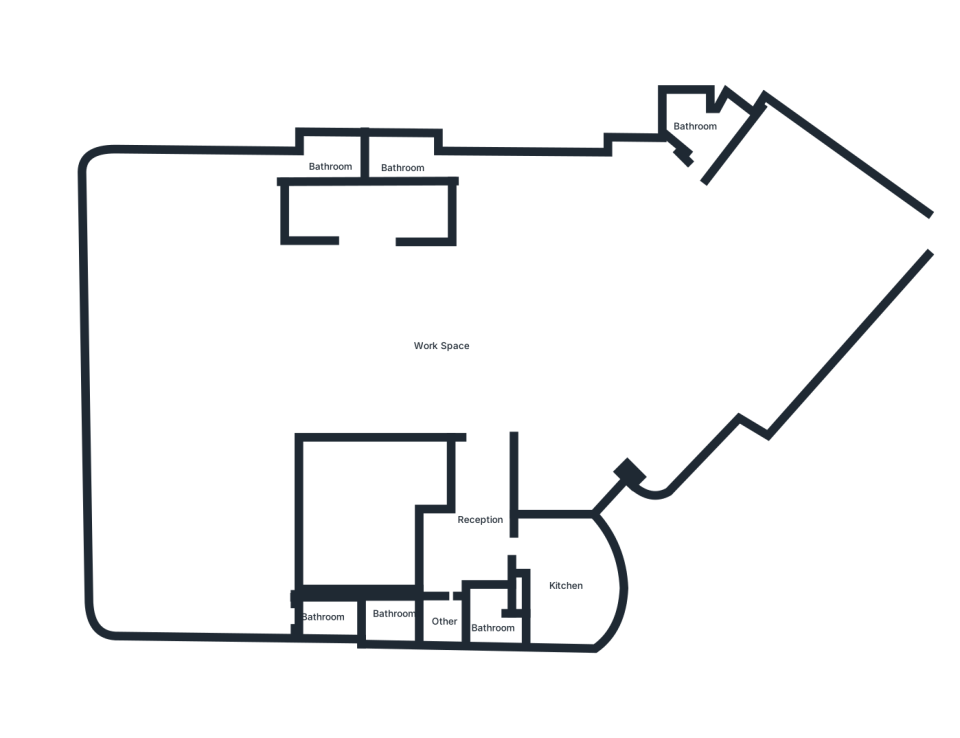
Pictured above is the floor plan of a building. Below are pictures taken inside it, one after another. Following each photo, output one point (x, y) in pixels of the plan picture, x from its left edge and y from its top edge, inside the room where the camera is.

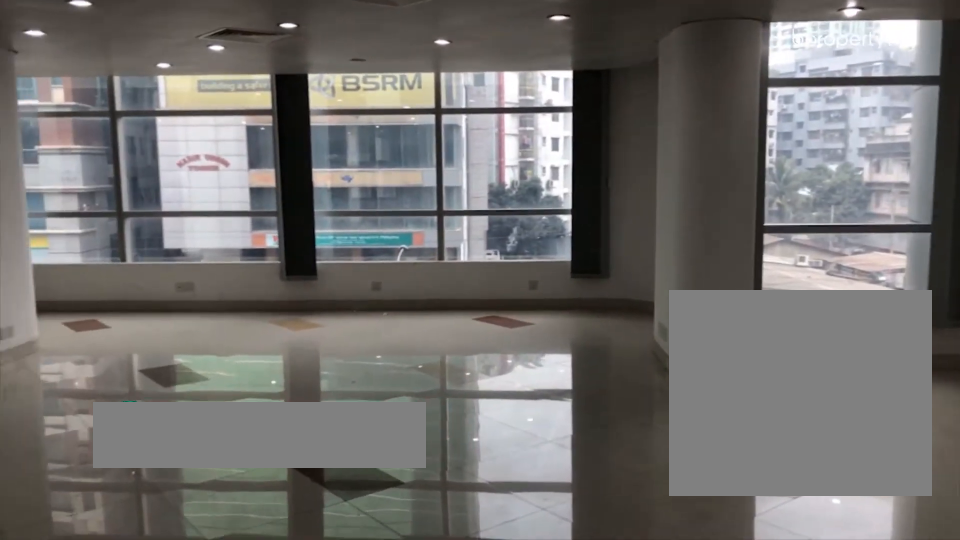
(441, 347)
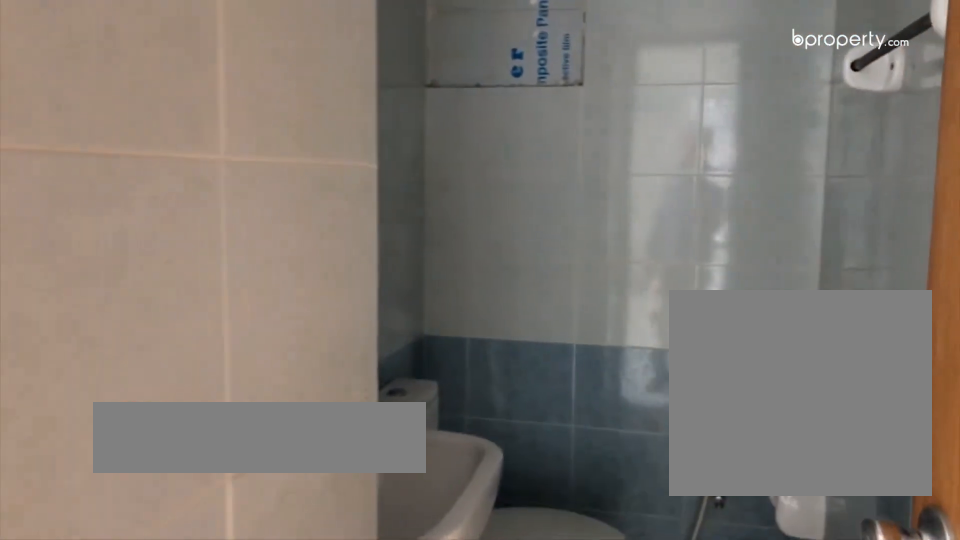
(298, 165)
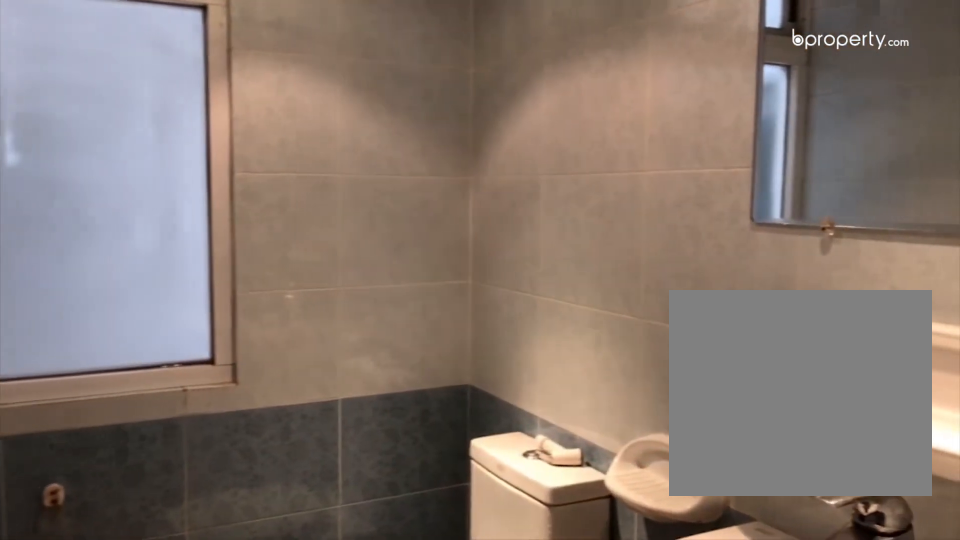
(321, 619)
